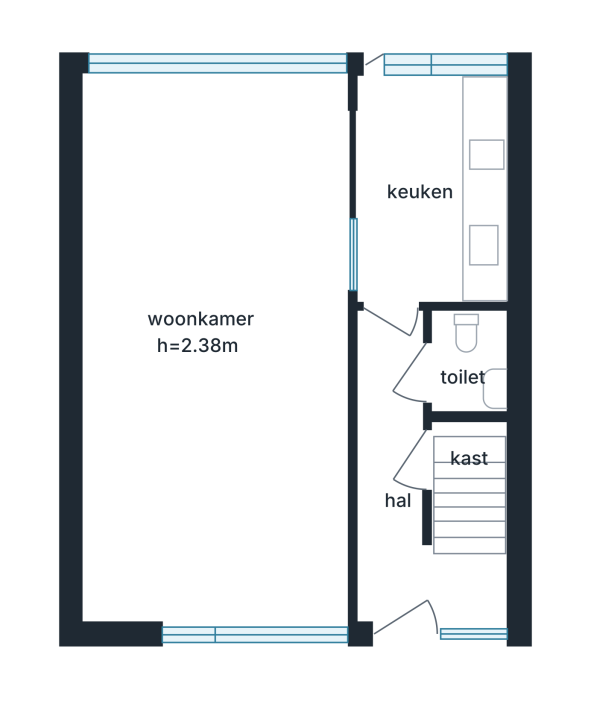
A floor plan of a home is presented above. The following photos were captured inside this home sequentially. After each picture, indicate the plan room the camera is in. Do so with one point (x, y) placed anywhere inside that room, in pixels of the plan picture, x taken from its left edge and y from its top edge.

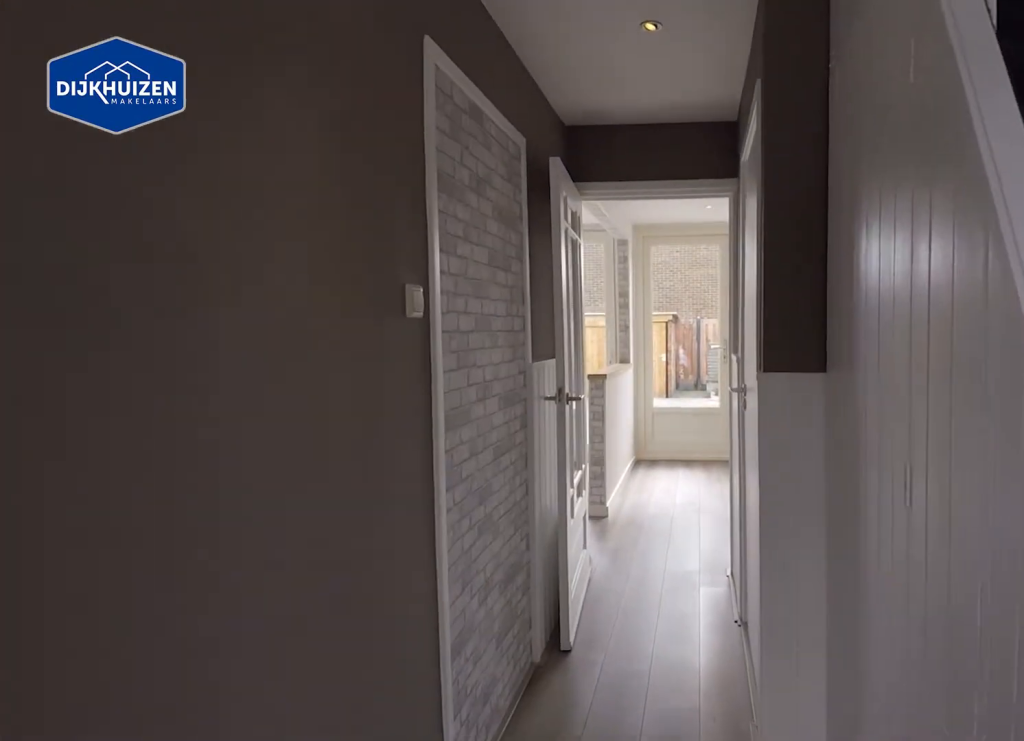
(406, 494)
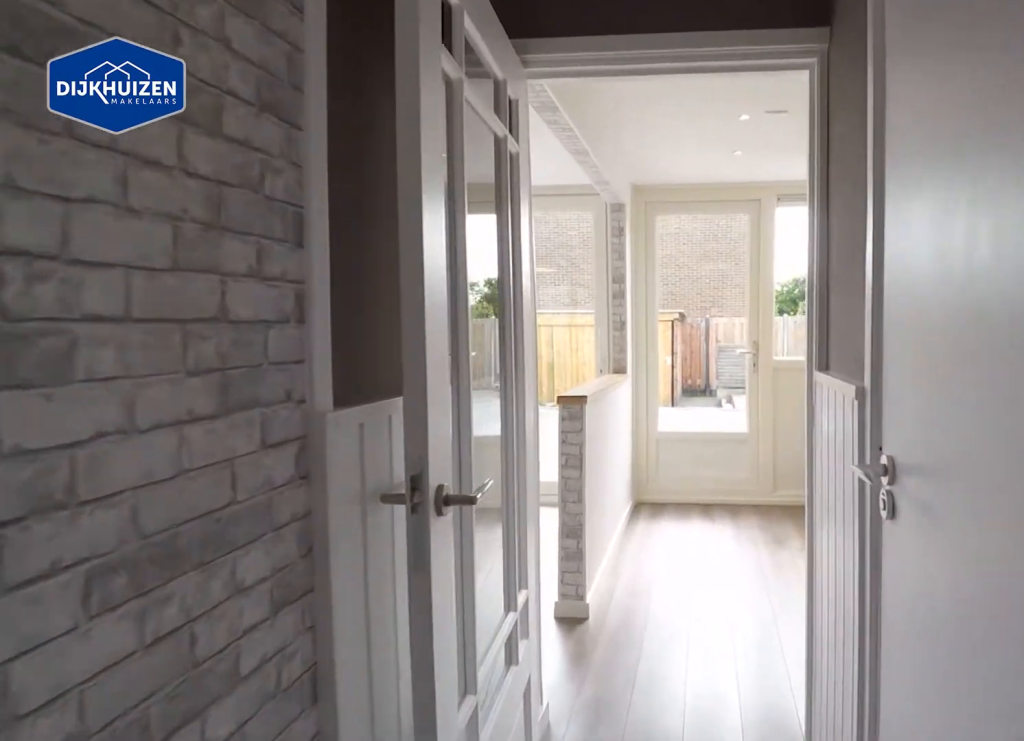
(406, 494)
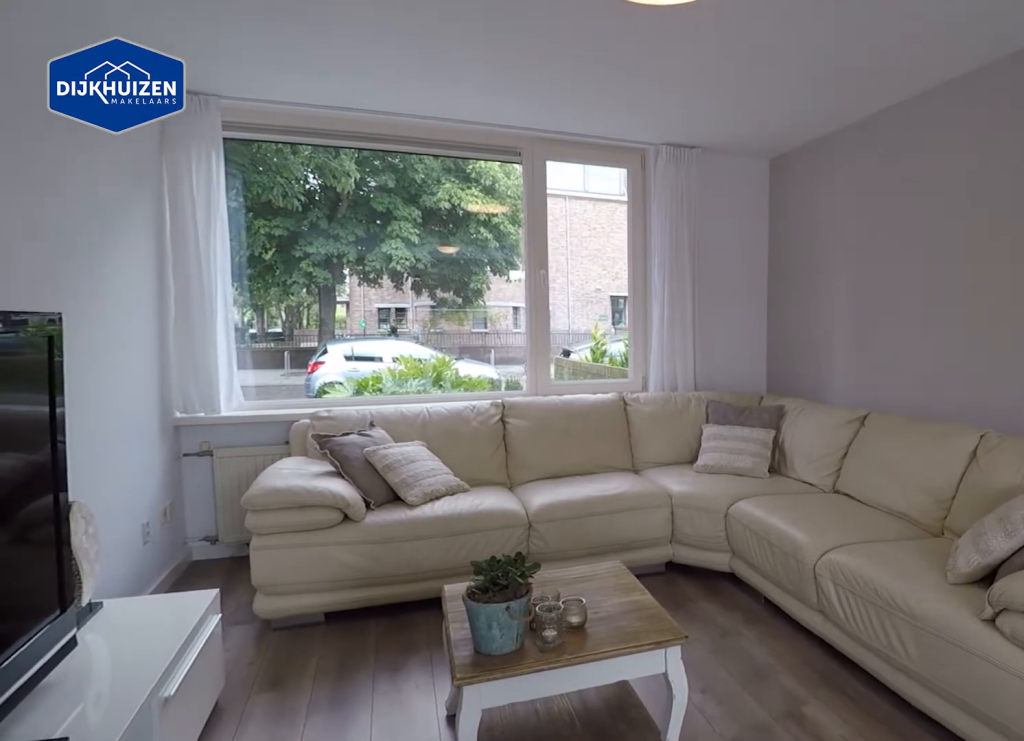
(157, 233)
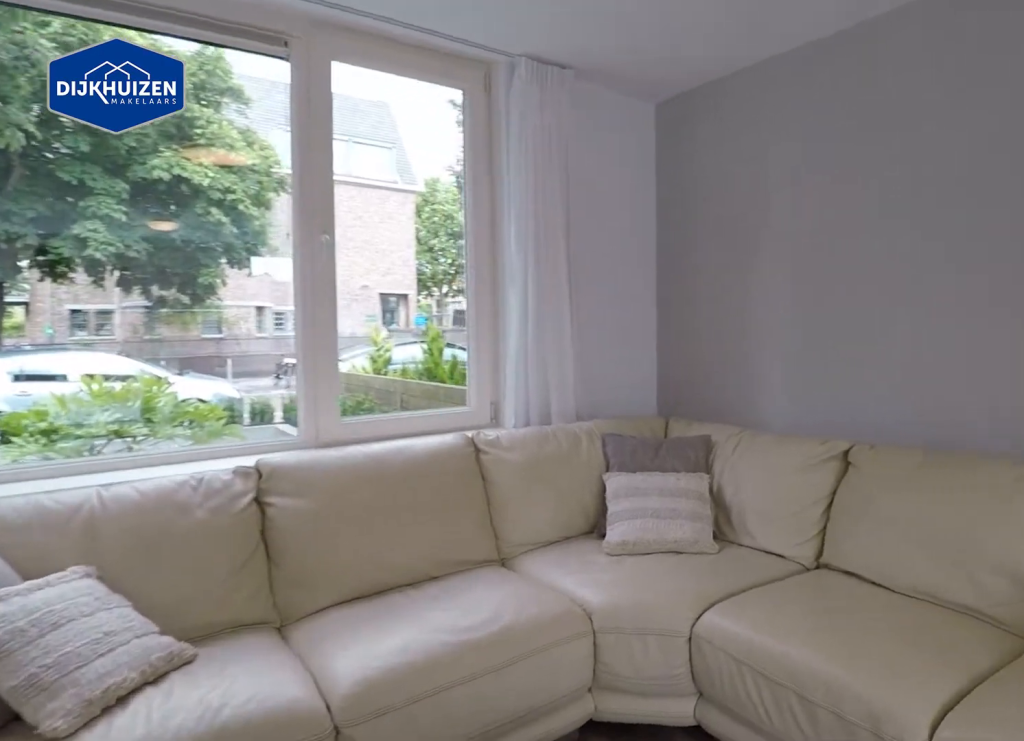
(157, 233)
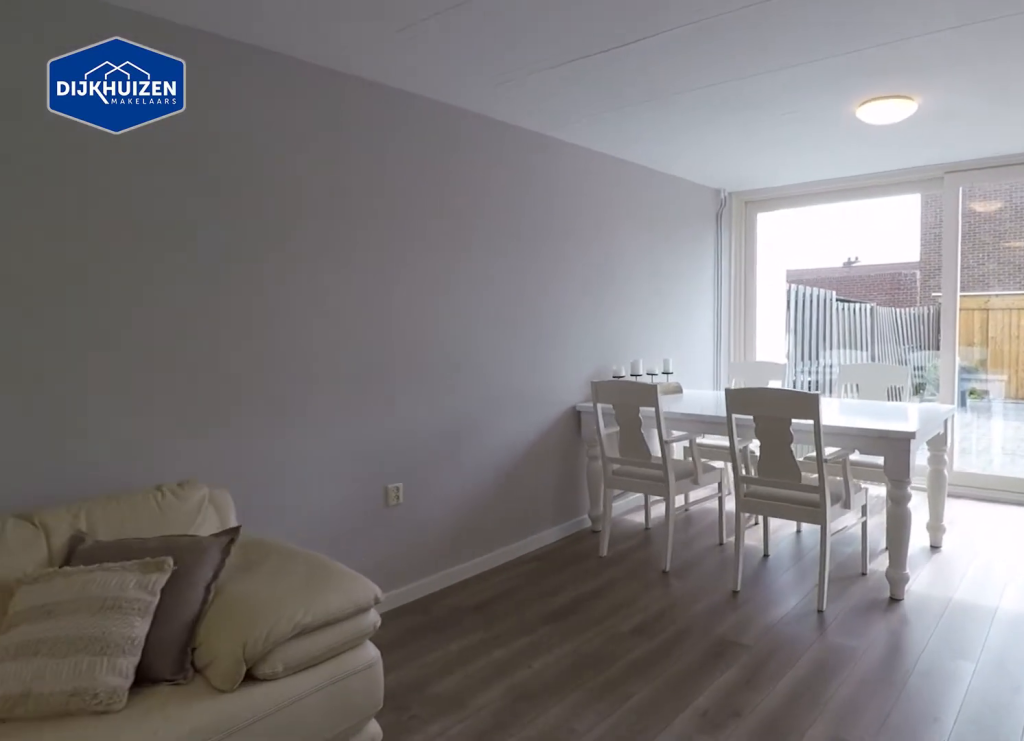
(177, 124)
